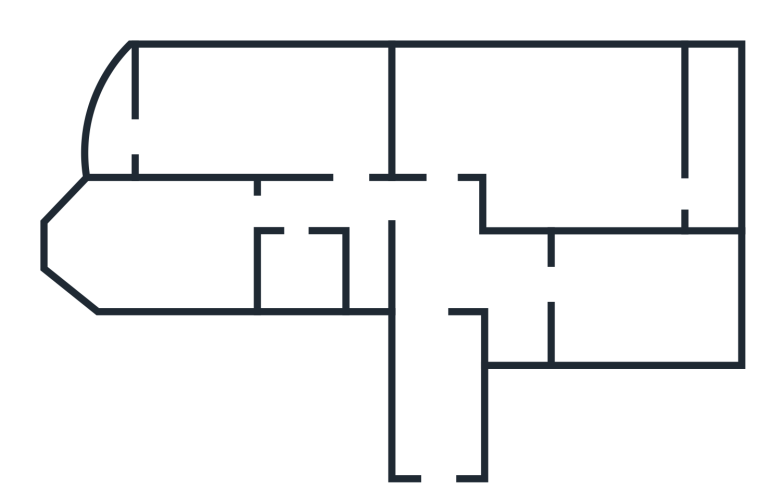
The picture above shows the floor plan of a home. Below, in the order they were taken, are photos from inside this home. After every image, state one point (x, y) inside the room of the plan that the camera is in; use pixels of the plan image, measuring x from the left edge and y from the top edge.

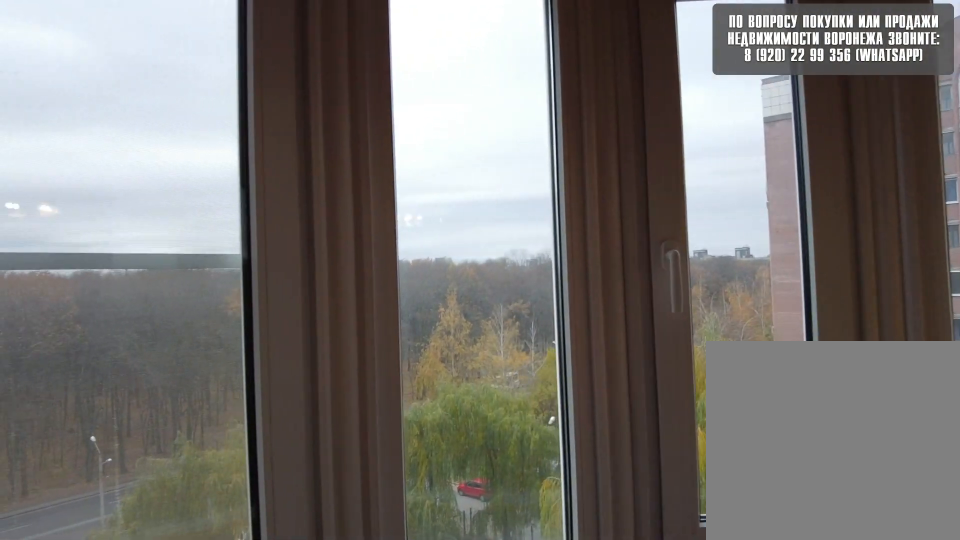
(119, 127)
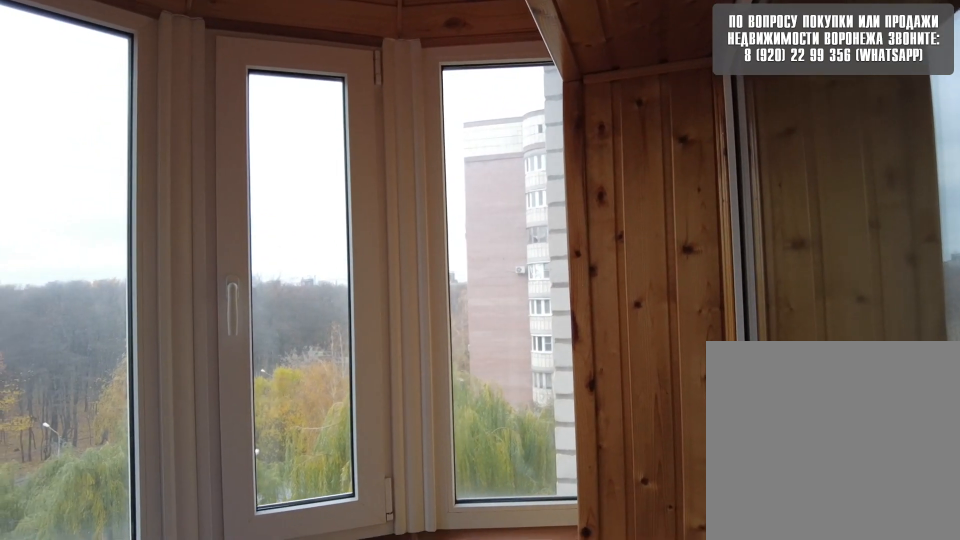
(119, 127)
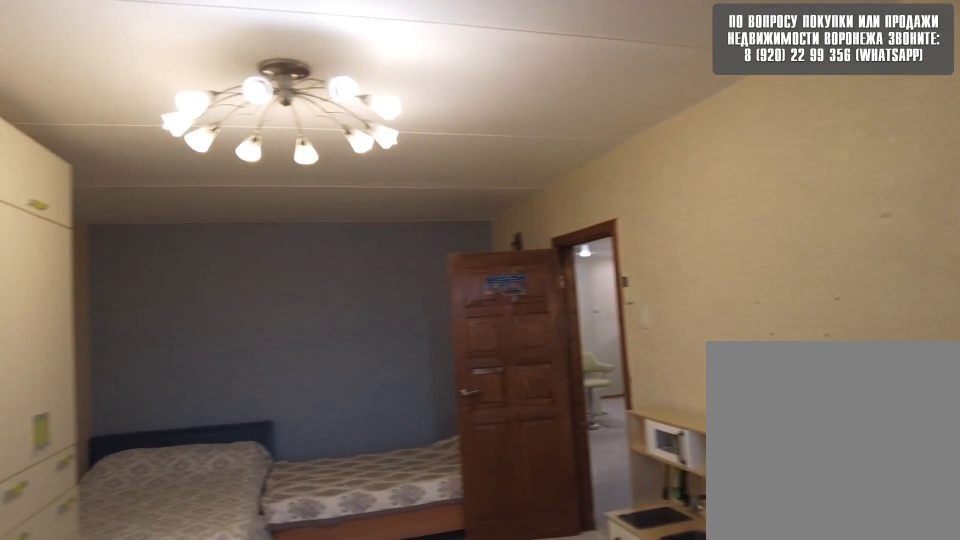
(178, 133)
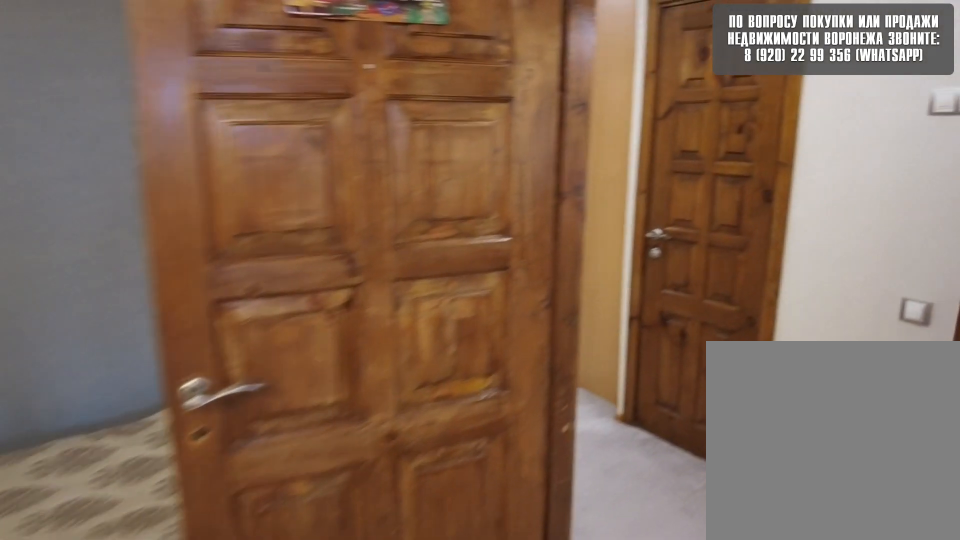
(292, 149)
